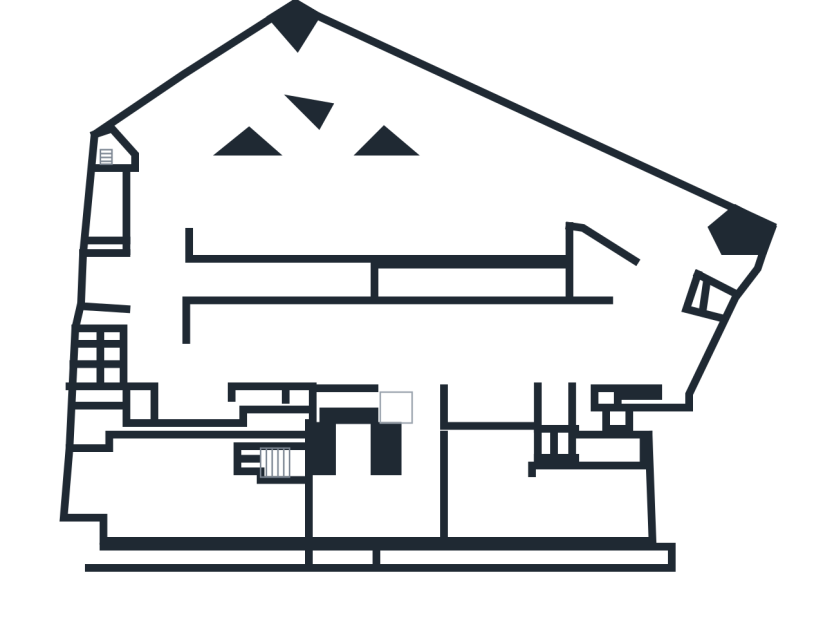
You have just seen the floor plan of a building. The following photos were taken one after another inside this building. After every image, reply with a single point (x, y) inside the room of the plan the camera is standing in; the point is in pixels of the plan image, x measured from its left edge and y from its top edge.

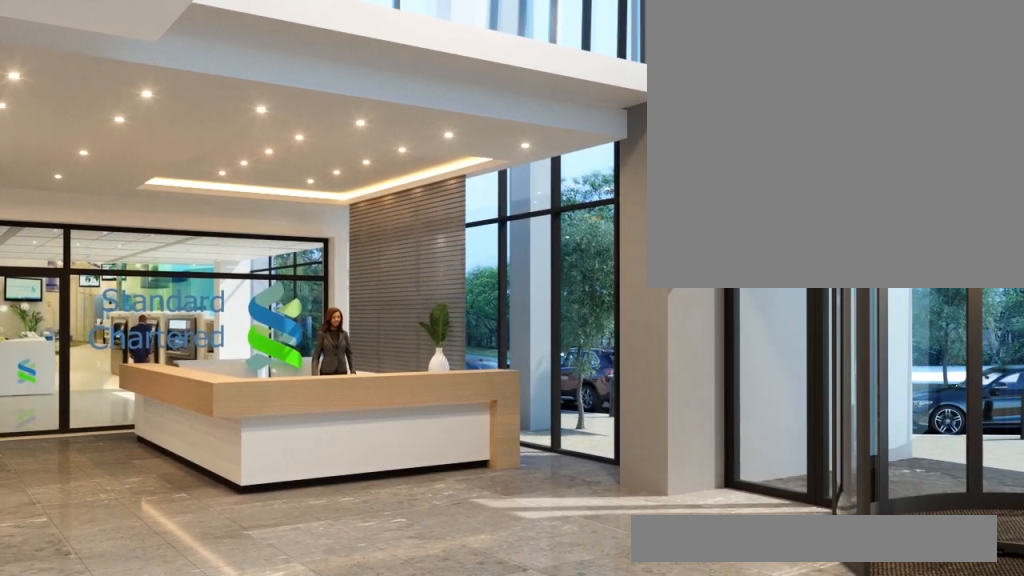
(534, 499)
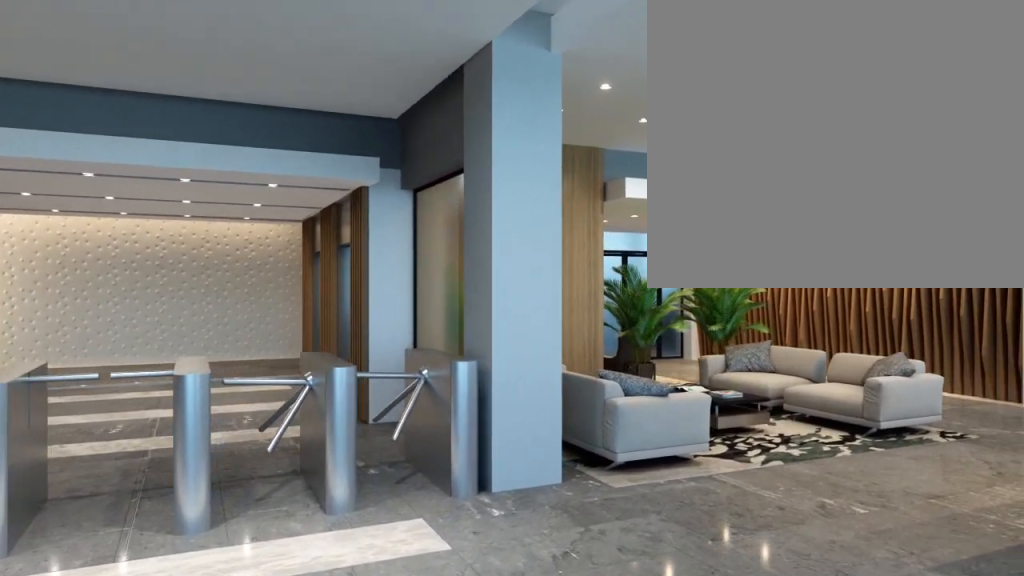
(369, 508)
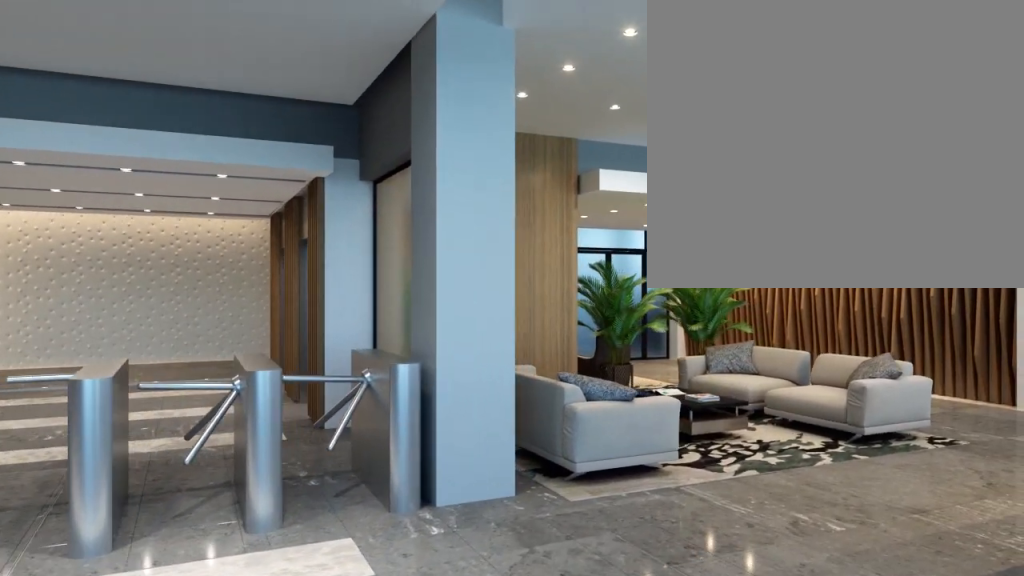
(368, 508)
